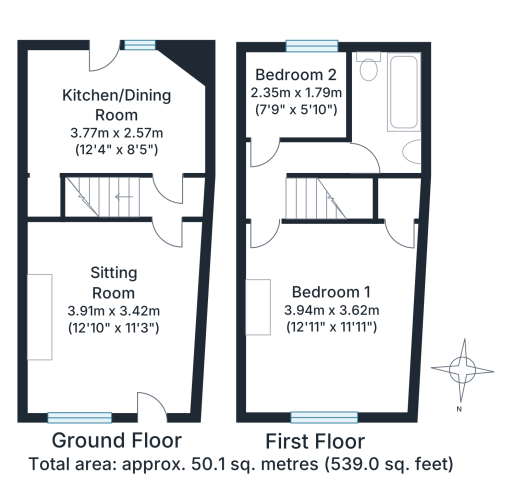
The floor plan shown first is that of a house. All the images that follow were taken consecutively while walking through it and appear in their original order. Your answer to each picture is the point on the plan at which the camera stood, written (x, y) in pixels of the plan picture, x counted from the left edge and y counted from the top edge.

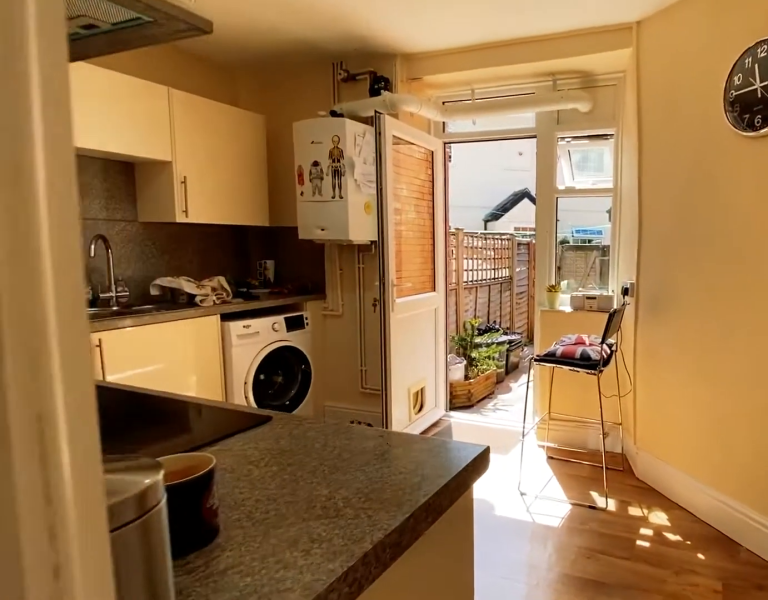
(171, 156)
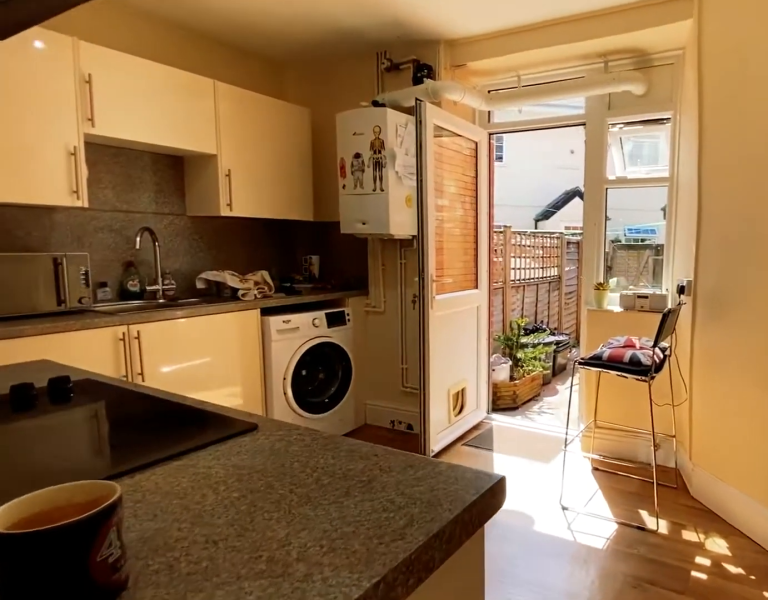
(172, 147)
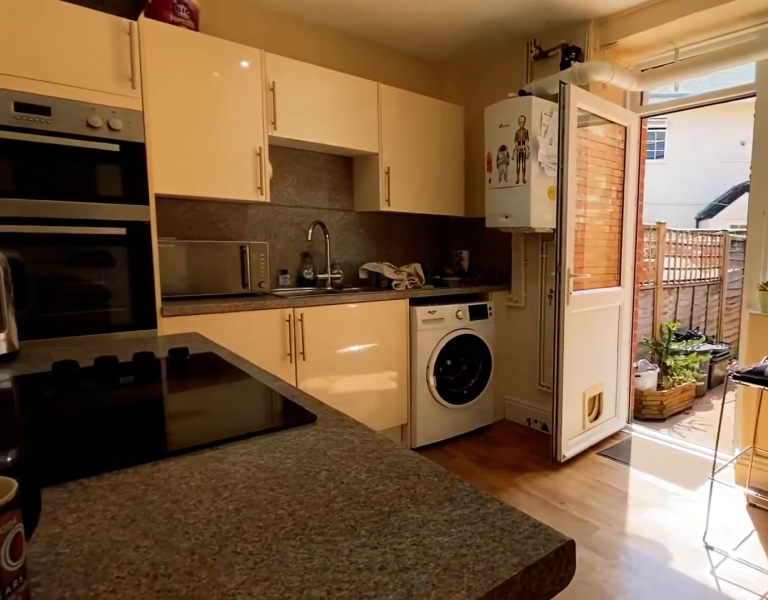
(171, 131)
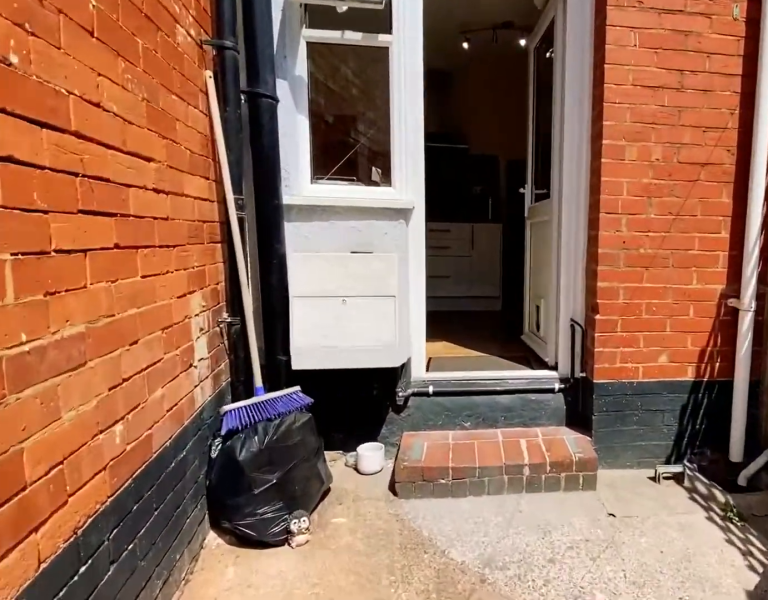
(101, 34)
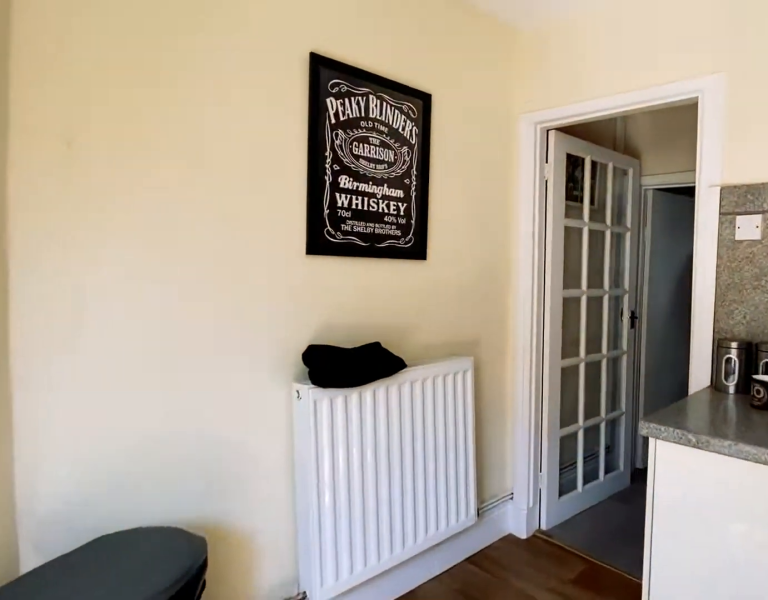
(138, 110)
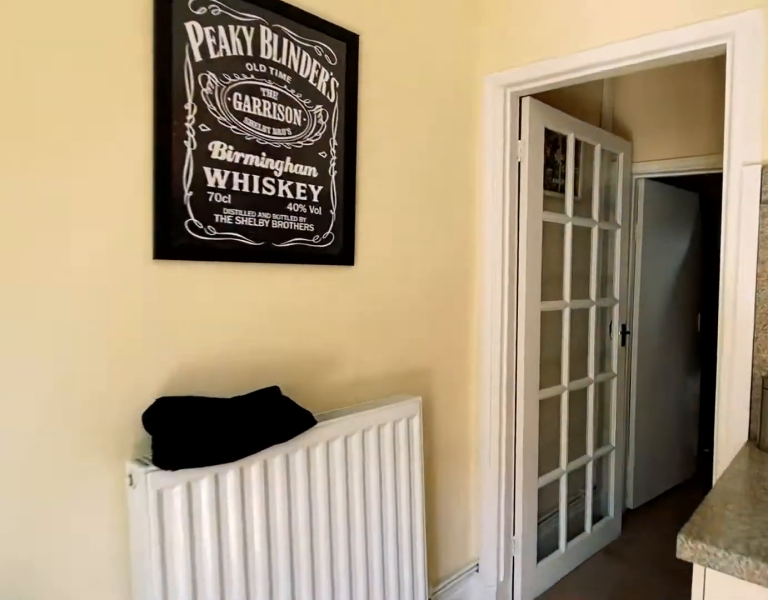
(147, 127)
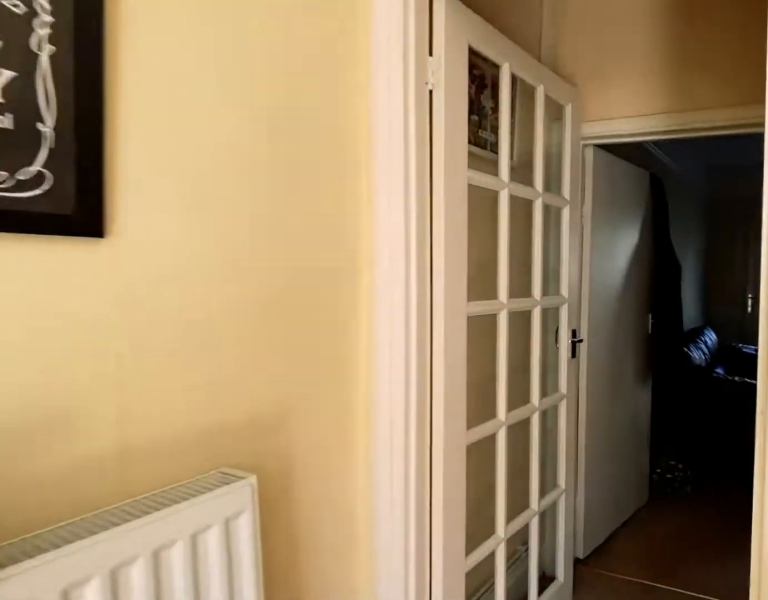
(157, 144)
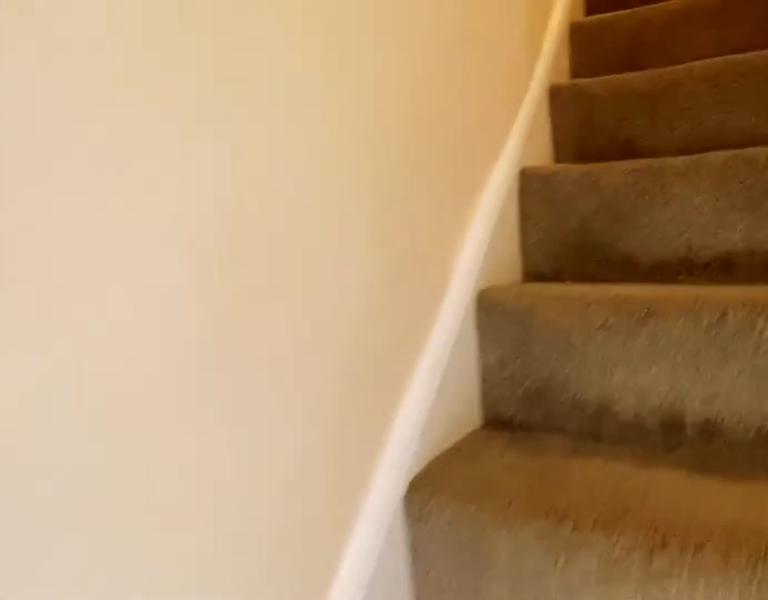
(121, 196)
